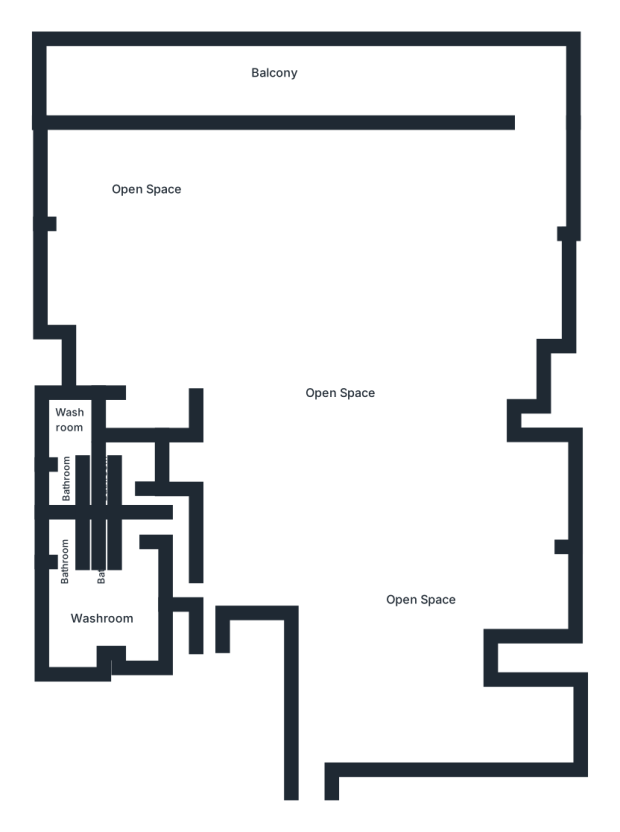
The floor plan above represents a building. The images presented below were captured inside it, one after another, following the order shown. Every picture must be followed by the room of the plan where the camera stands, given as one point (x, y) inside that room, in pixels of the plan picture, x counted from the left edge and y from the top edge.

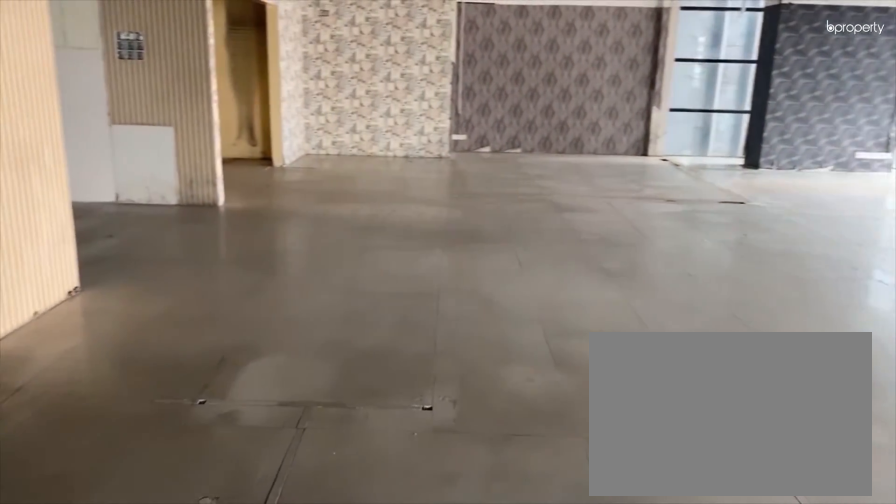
(307, 330)
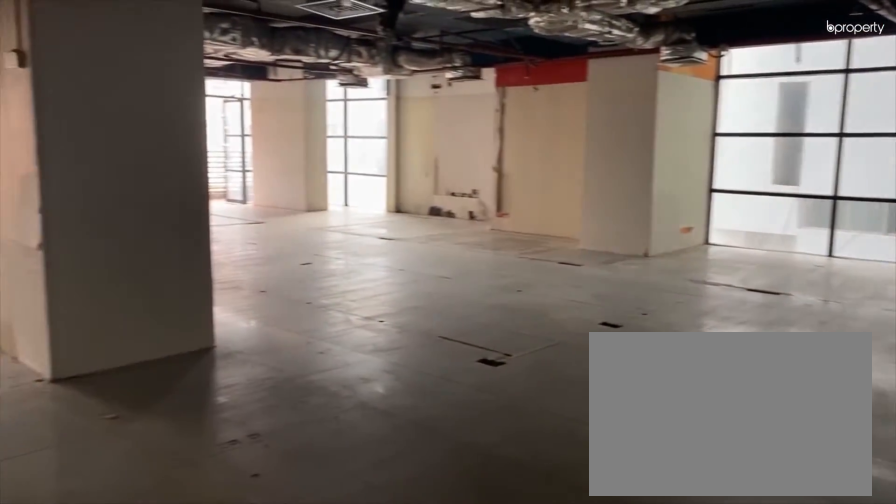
(257, 555)
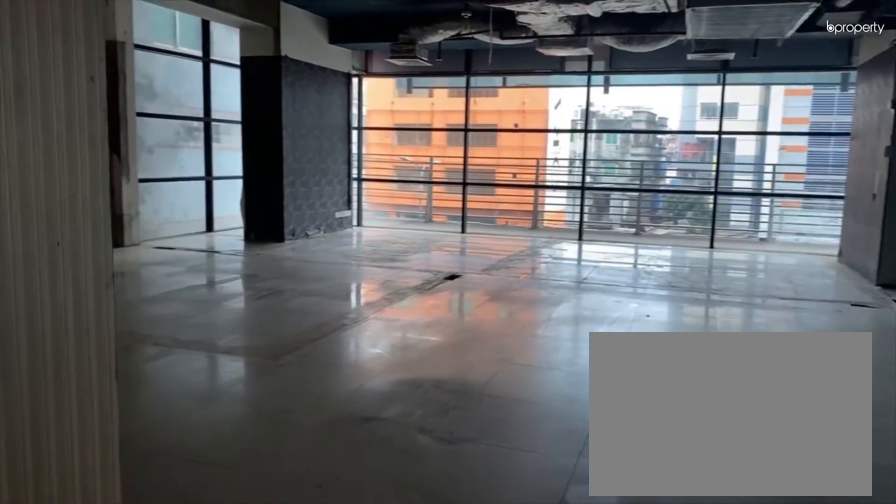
(164, 349)
